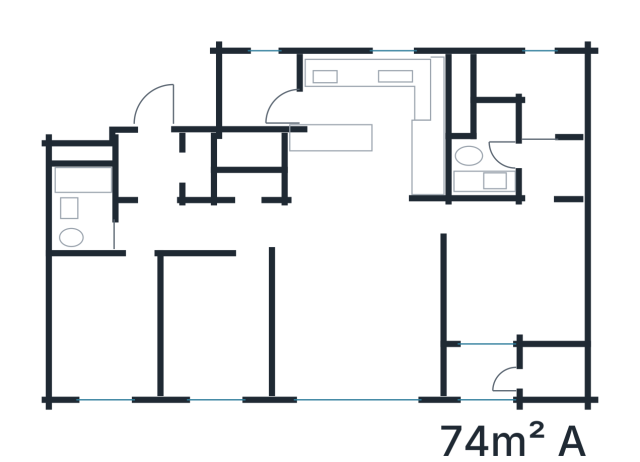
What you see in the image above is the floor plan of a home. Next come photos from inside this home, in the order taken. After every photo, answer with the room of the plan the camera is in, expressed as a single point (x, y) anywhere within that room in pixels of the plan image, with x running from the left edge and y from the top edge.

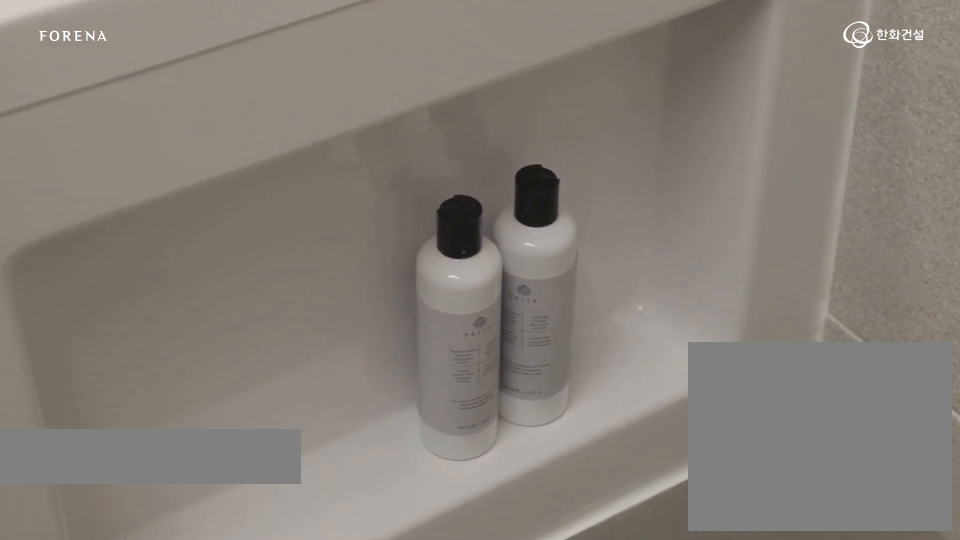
(107, 231)
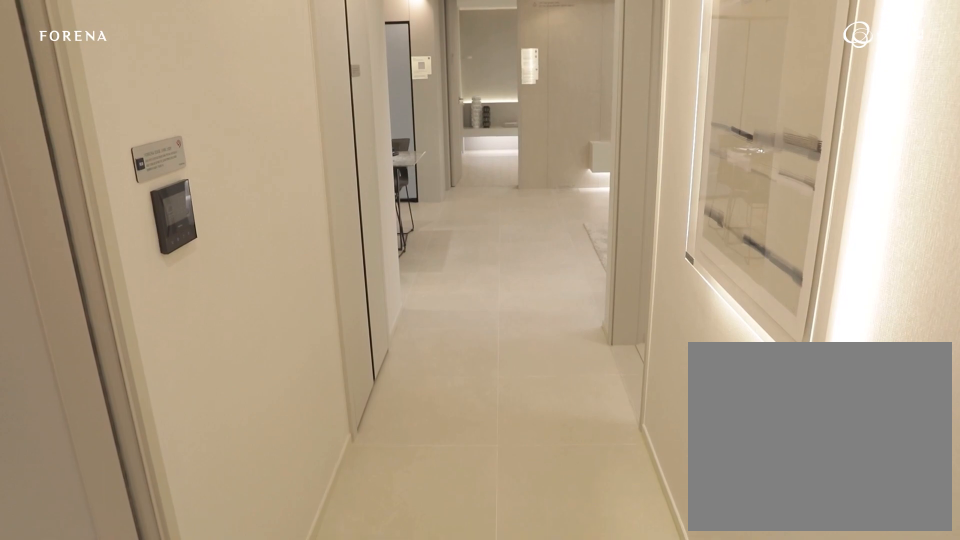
(228, 227)
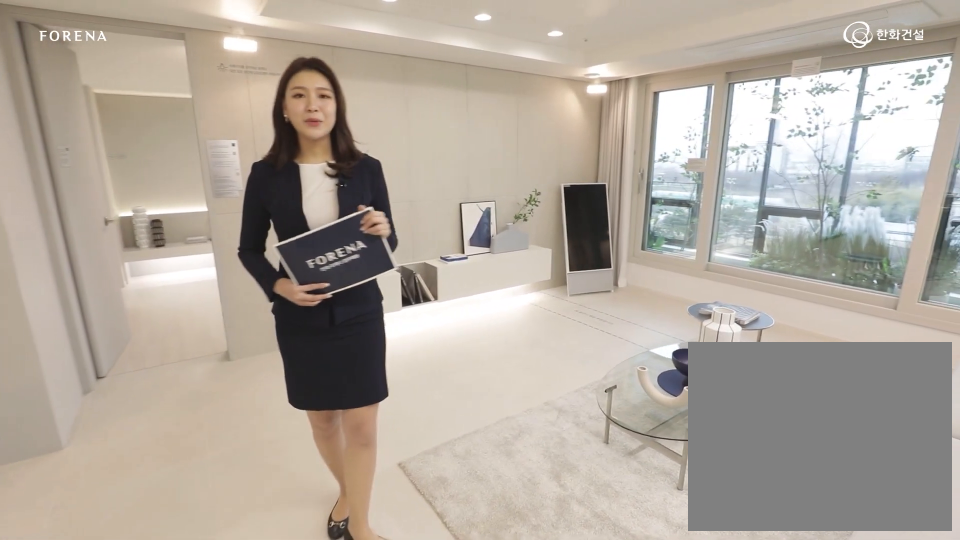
(362, 308)
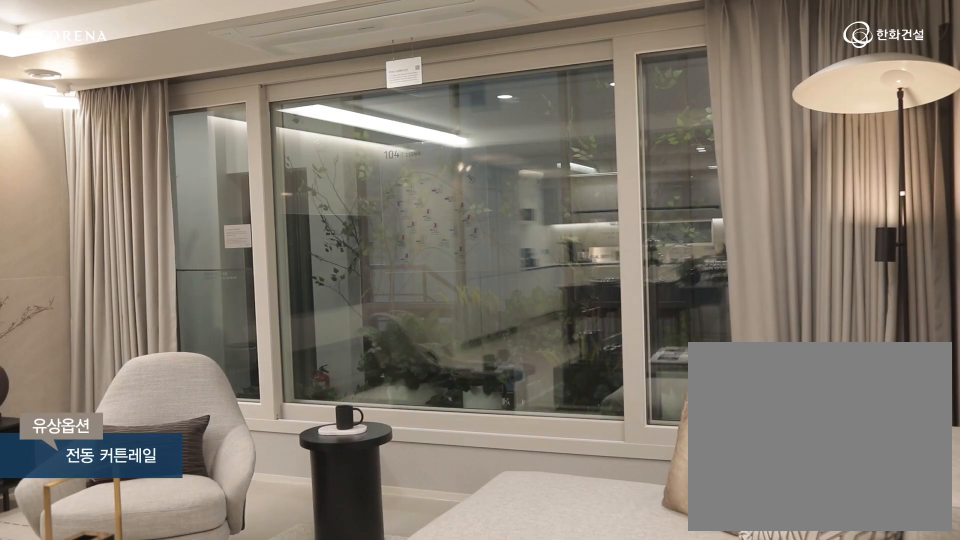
(363, 308)
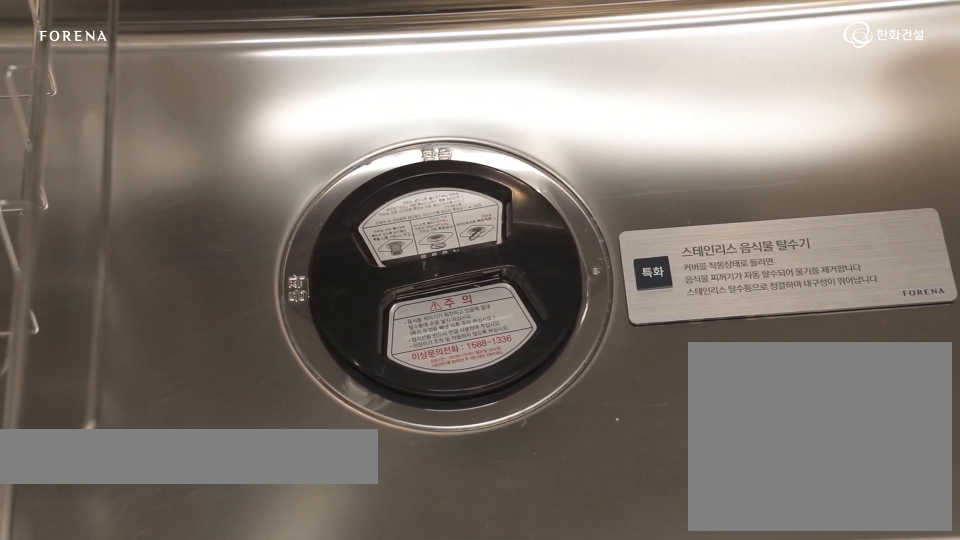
(350, 179)
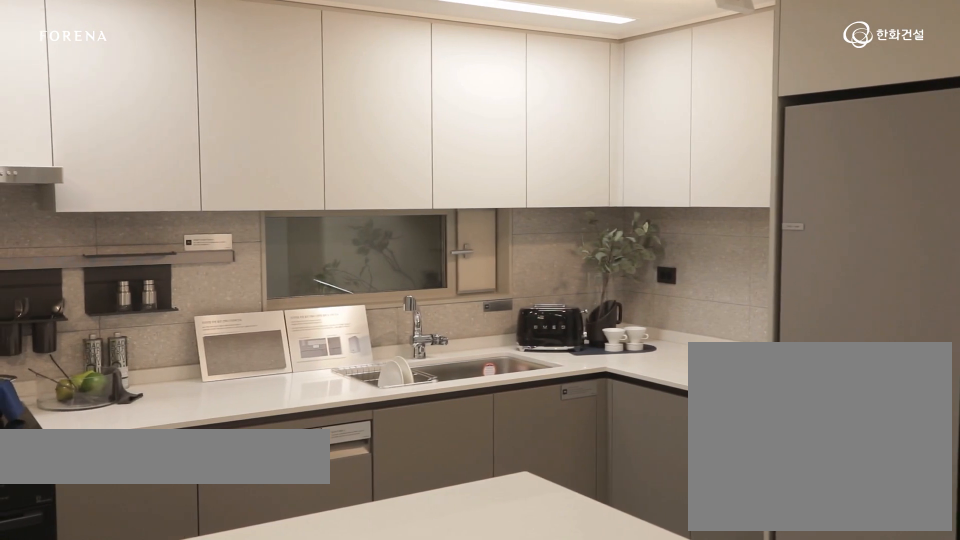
(351, 179)
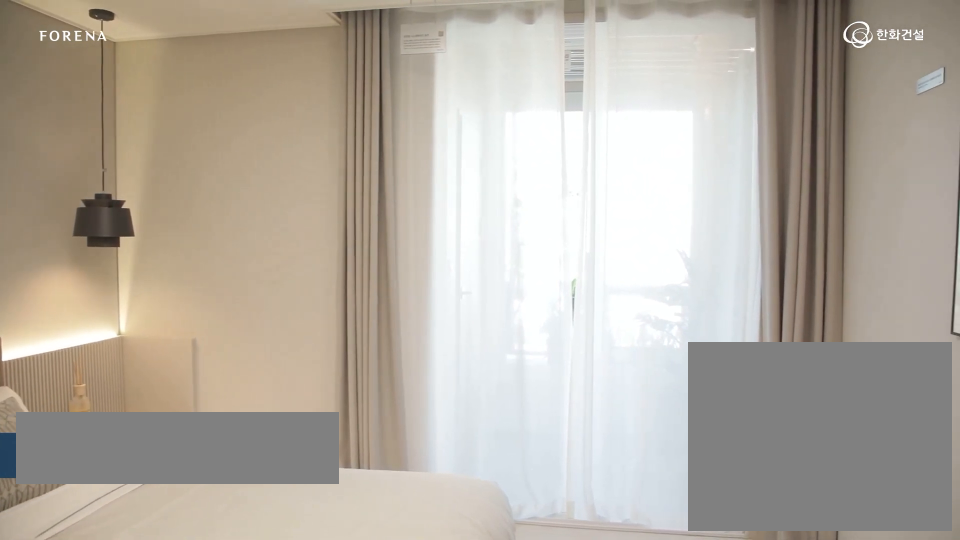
(516, 263)
